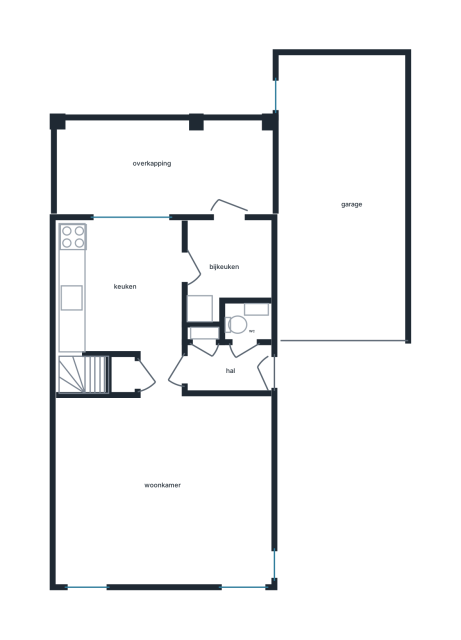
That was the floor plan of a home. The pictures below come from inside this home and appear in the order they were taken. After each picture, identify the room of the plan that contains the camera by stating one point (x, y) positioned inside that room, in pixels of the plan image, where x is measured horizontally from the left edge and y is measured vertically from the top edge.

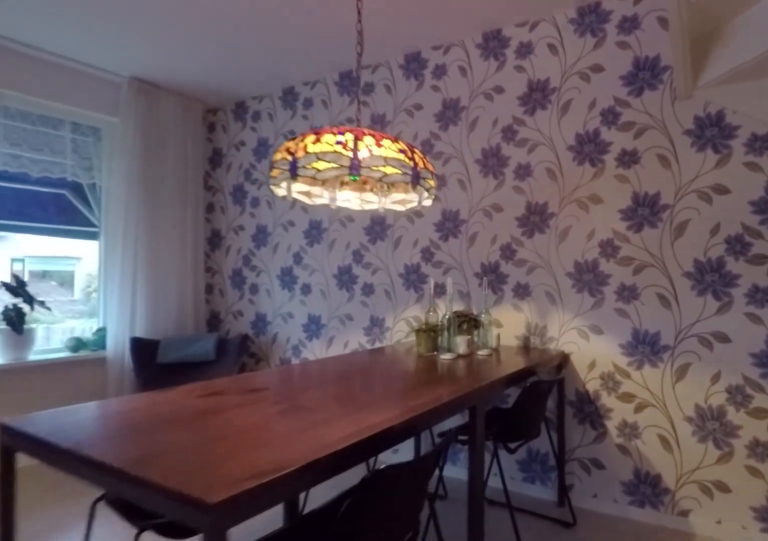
(163, 484)
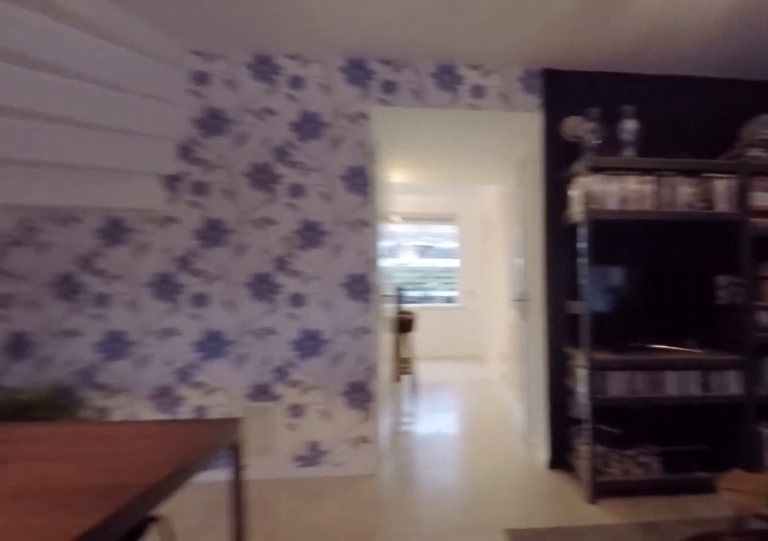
(163, 484)
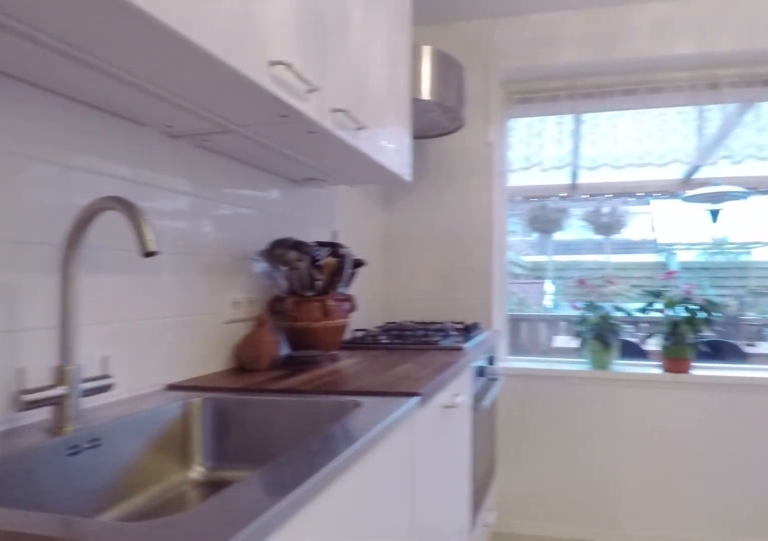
(121, 287)
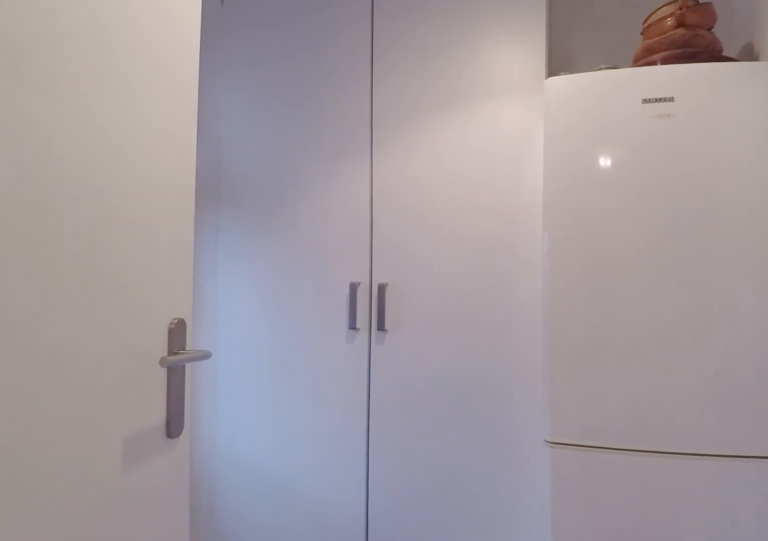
(225, 264)
